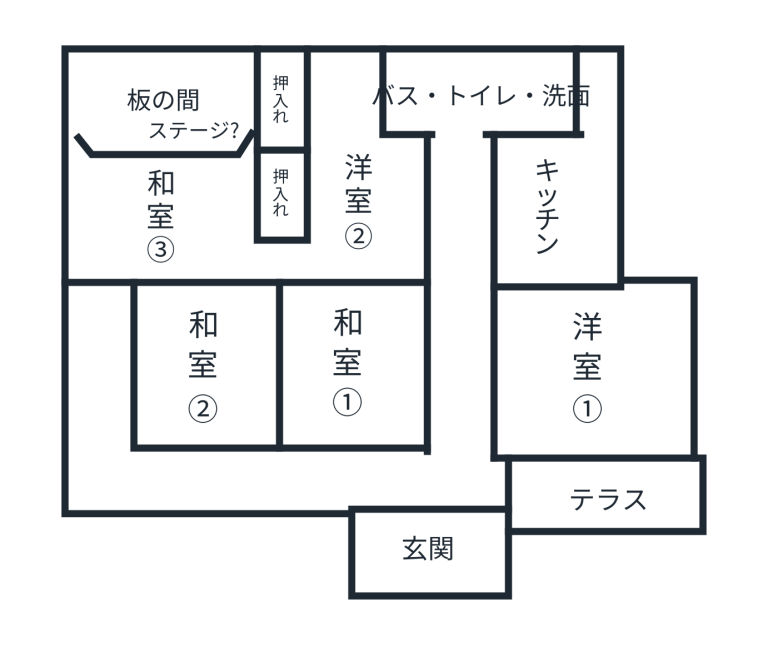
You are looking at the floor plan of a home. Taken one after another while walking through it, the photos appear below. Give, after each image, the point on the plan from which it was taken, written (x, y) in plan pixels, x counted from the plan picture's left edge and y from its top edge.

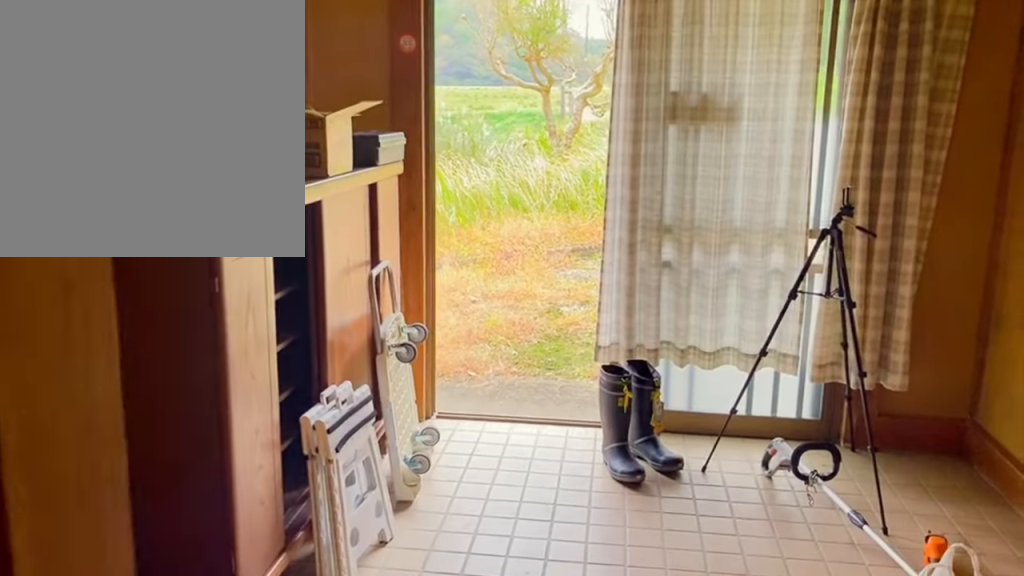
(454, 535)
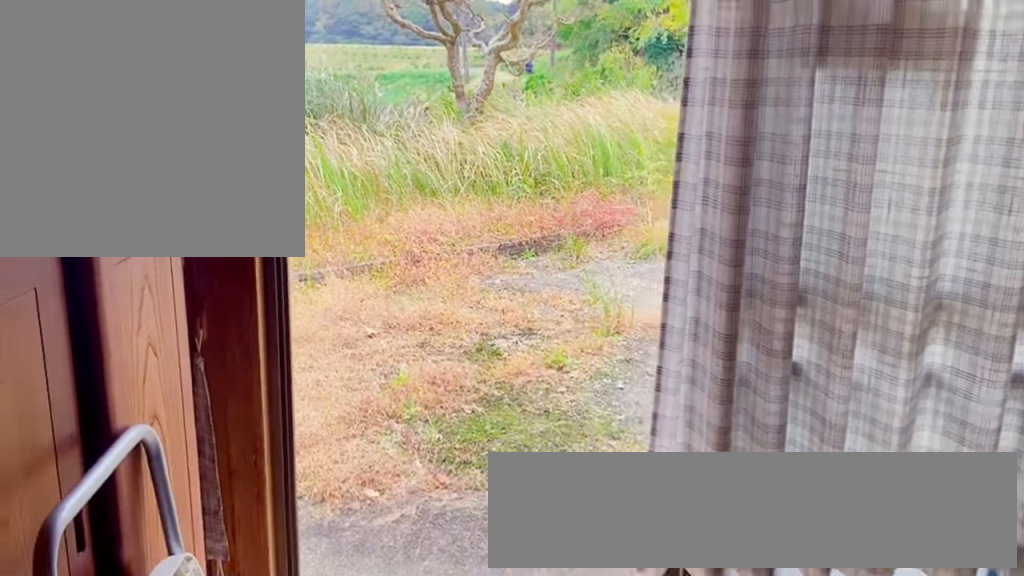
(440, 601)
